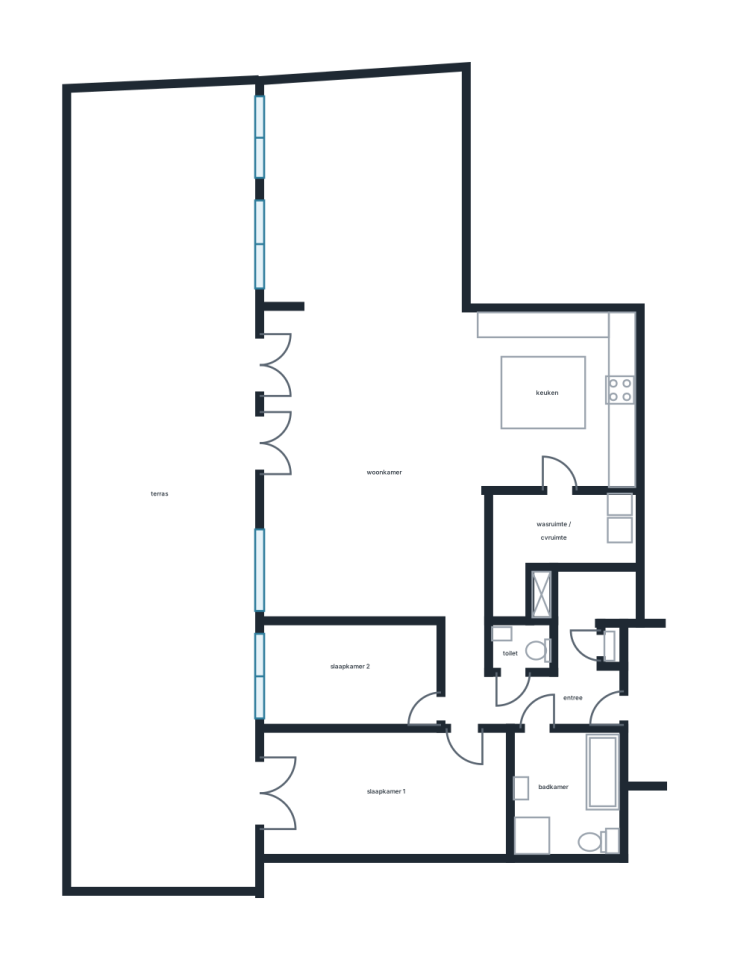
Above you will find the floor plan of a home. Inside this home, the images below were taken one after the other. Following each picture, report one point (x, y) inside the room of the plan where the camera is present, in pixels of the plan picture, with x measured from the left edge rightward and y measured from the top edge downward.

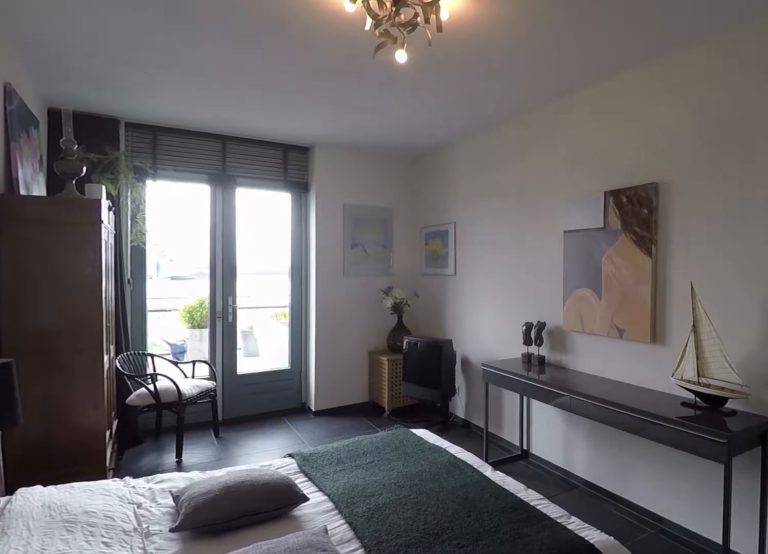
(386, 792)
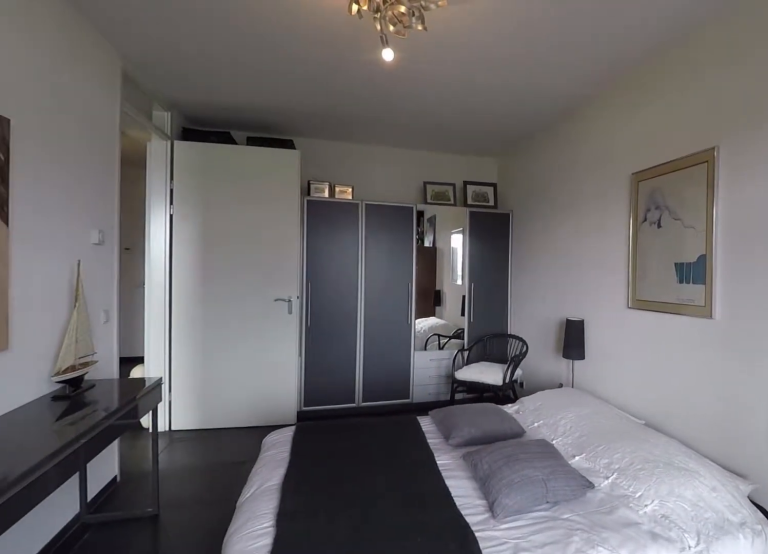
(386, 792)
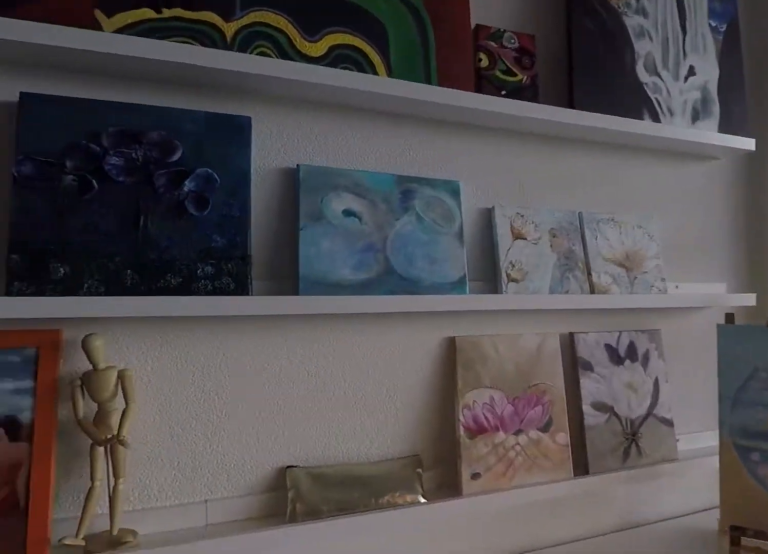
(349, 674)
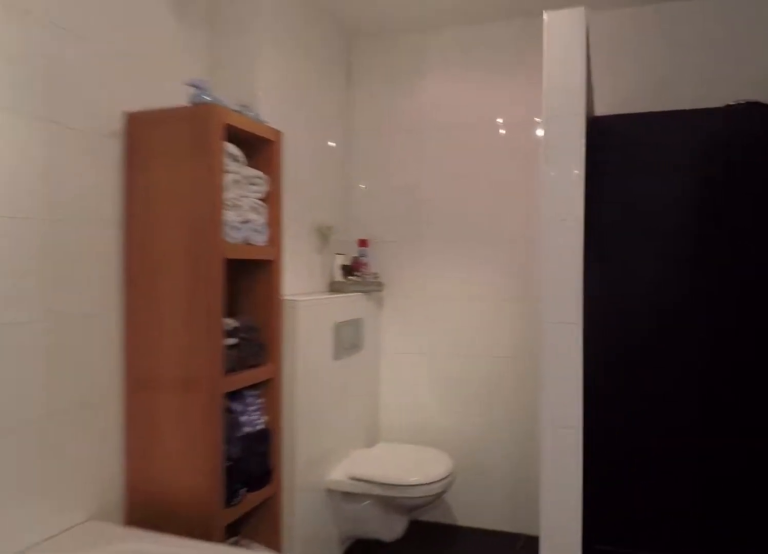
(565, 789)
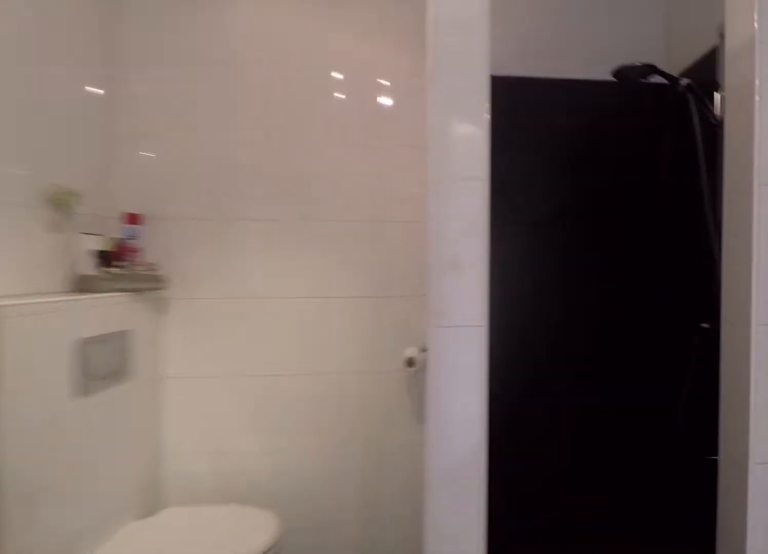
(565, 789)
